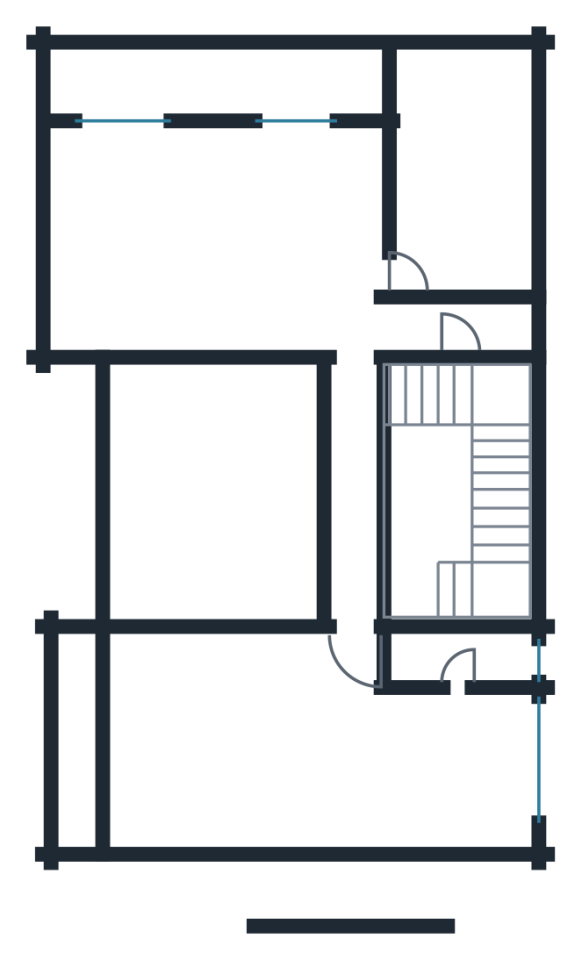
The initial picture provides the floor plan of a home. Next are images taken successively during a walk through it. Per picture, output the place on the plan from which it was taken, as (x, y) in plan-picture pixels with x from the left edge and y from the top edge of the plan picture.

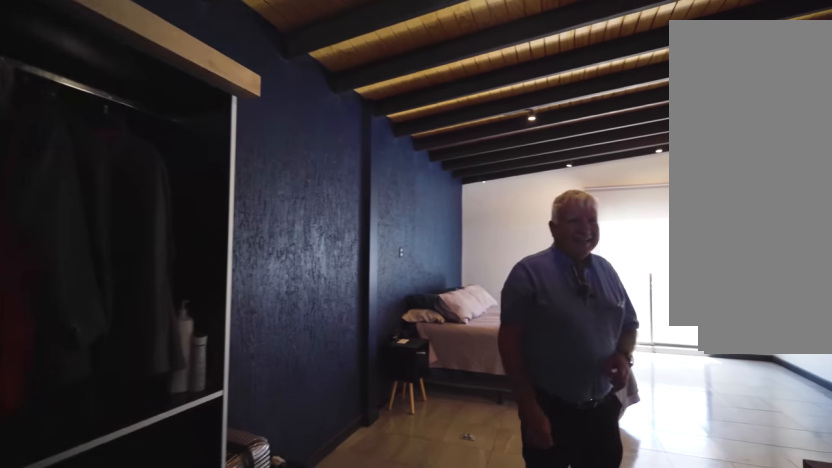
(459, 732)
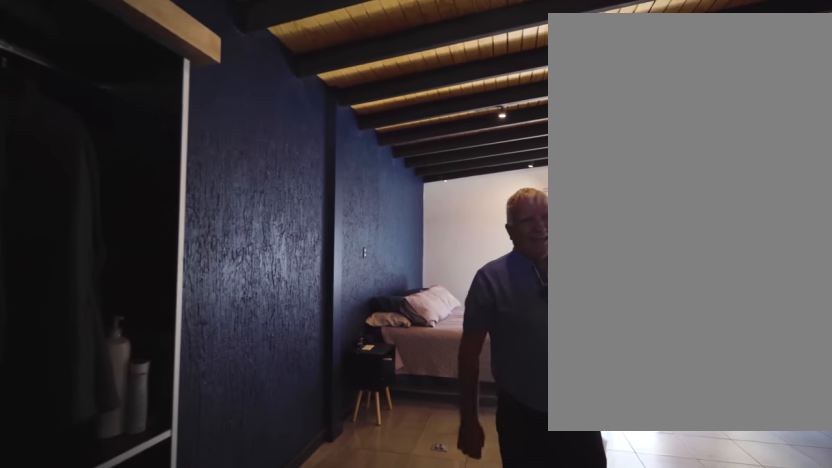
(459, 732)
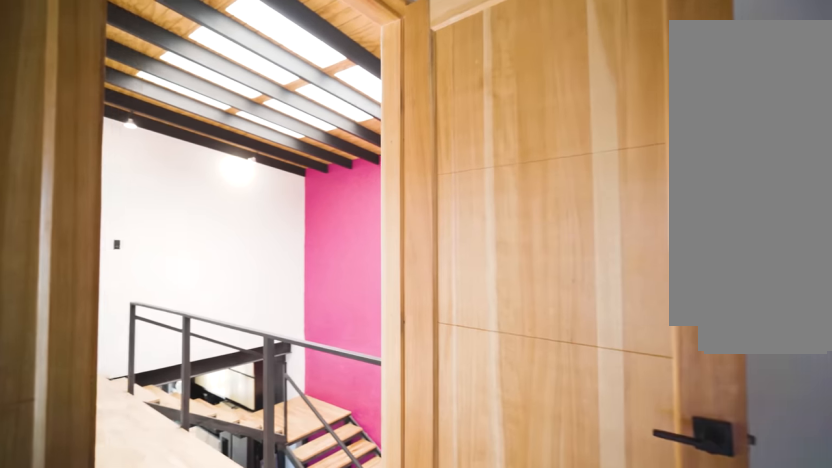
(330, 729)
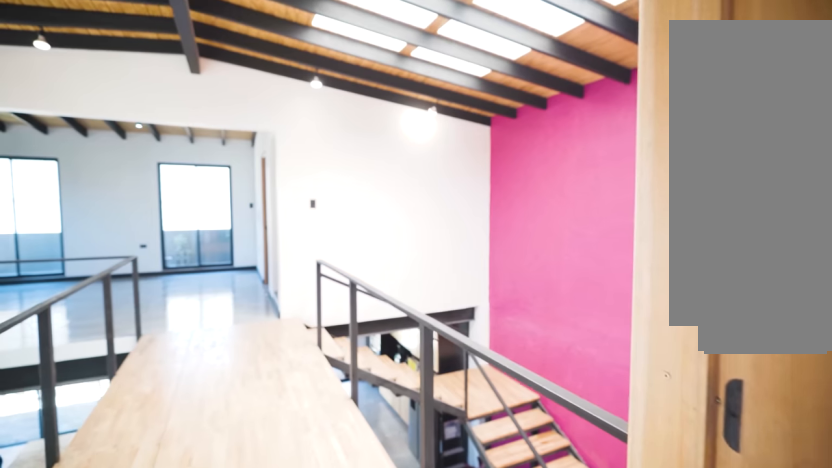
(325, 707)
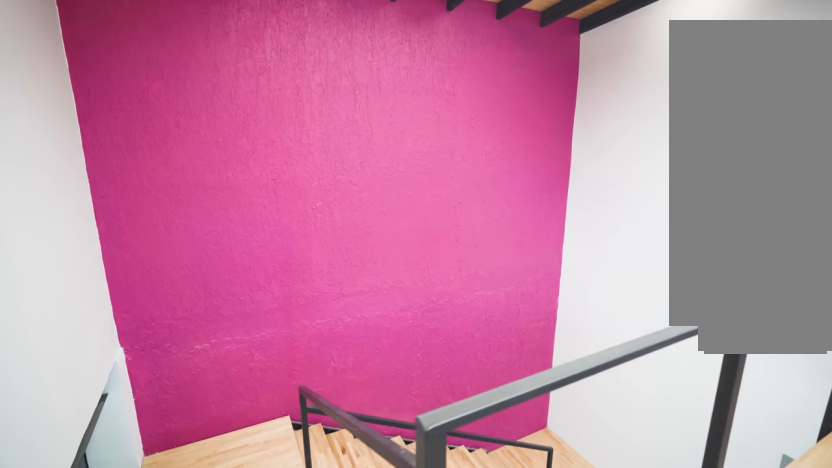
(361, 501)
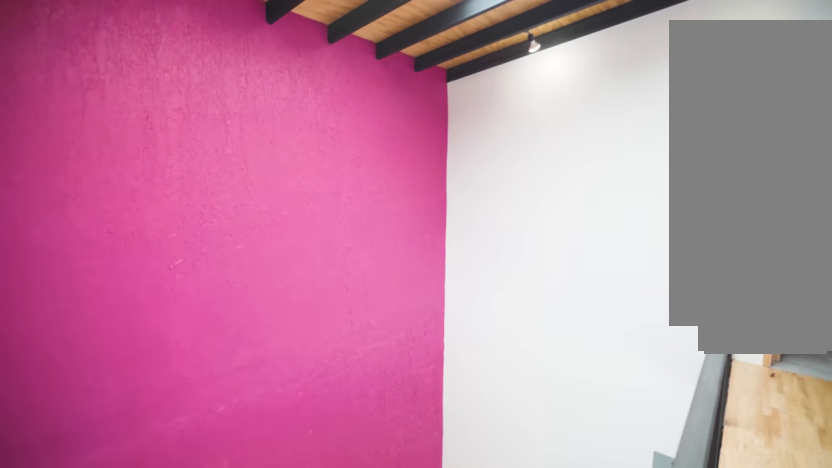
(369, 450)
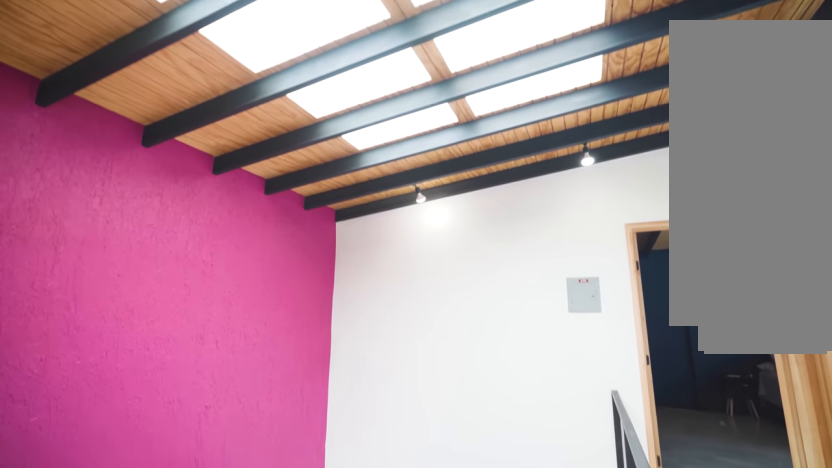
(370, 438)
